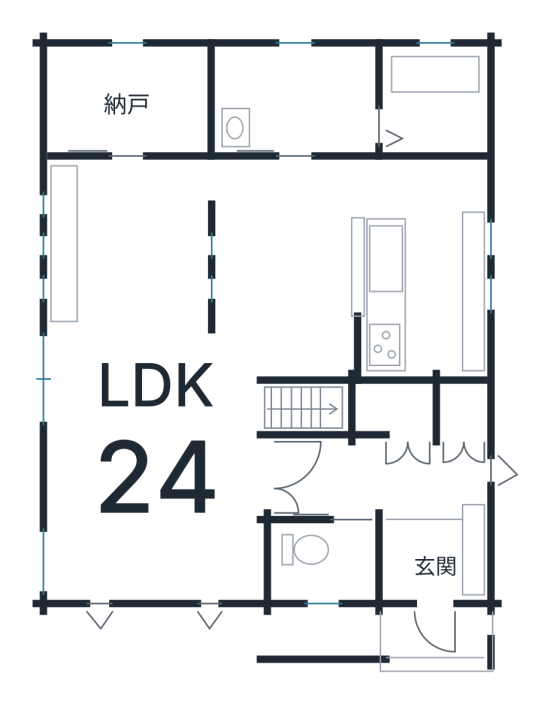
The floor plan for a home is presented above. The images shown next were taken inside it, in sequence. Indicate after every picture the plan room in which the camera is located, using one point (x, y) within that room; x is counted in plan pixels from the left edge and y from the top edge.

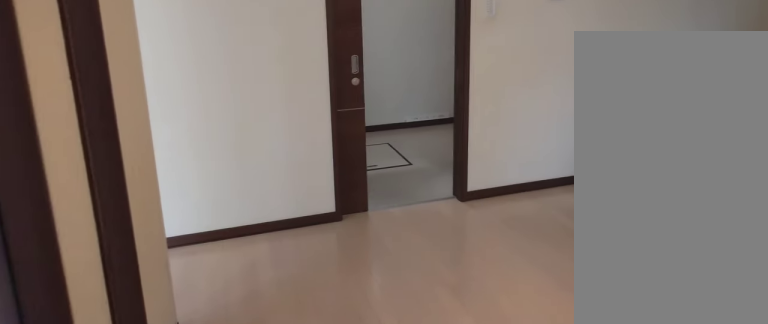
(272, 276)
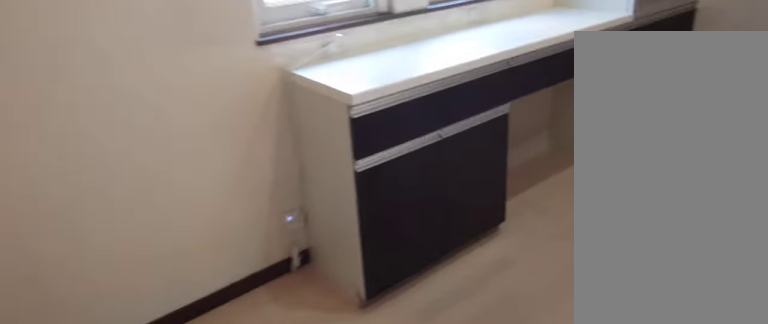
(416, 292)
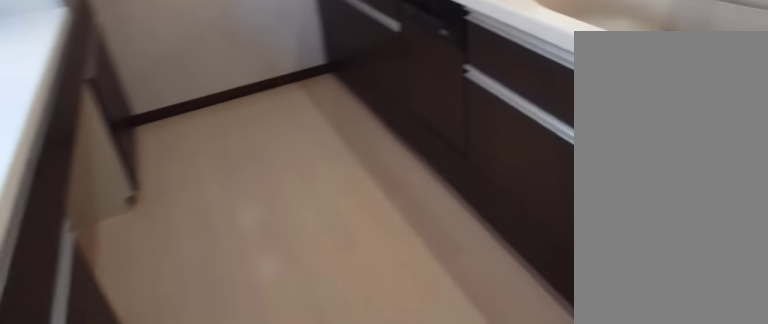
(416, 292)
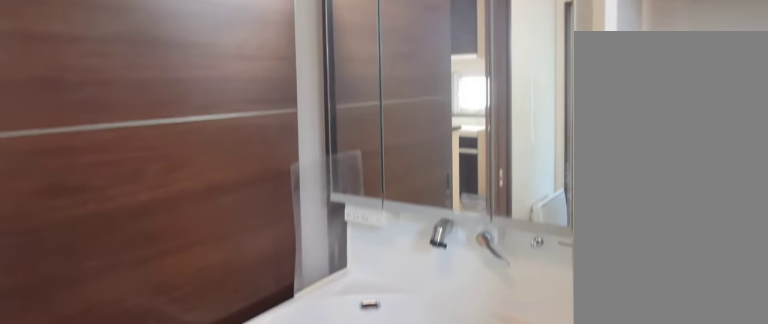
(304, 114)
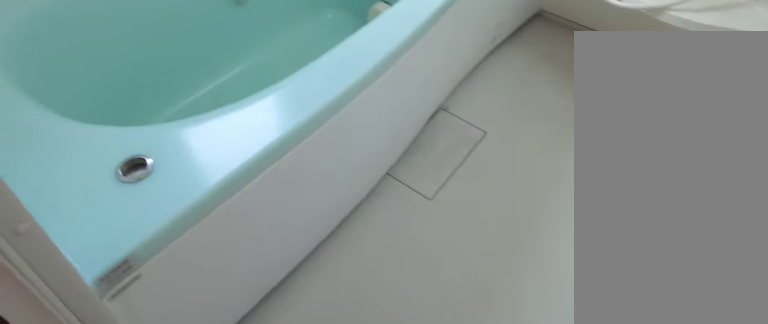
(433, 92)
